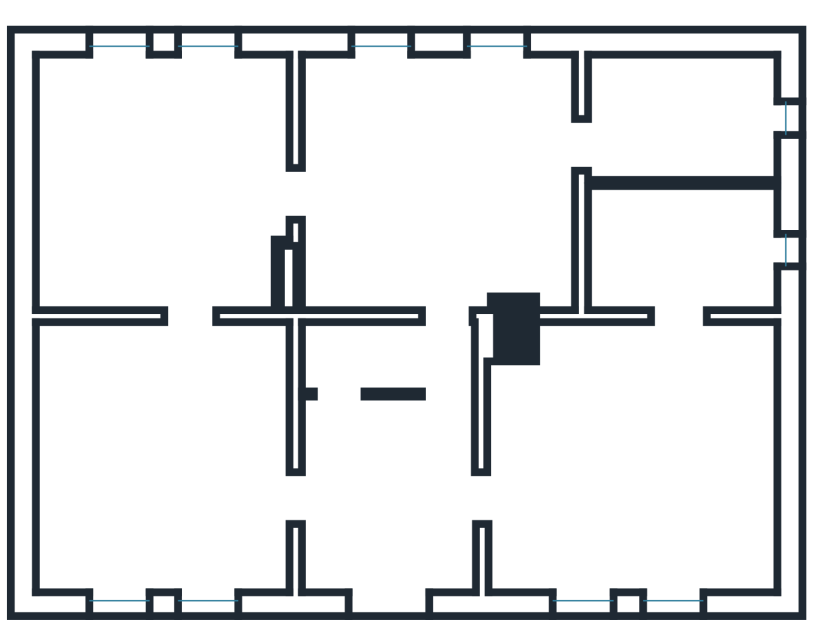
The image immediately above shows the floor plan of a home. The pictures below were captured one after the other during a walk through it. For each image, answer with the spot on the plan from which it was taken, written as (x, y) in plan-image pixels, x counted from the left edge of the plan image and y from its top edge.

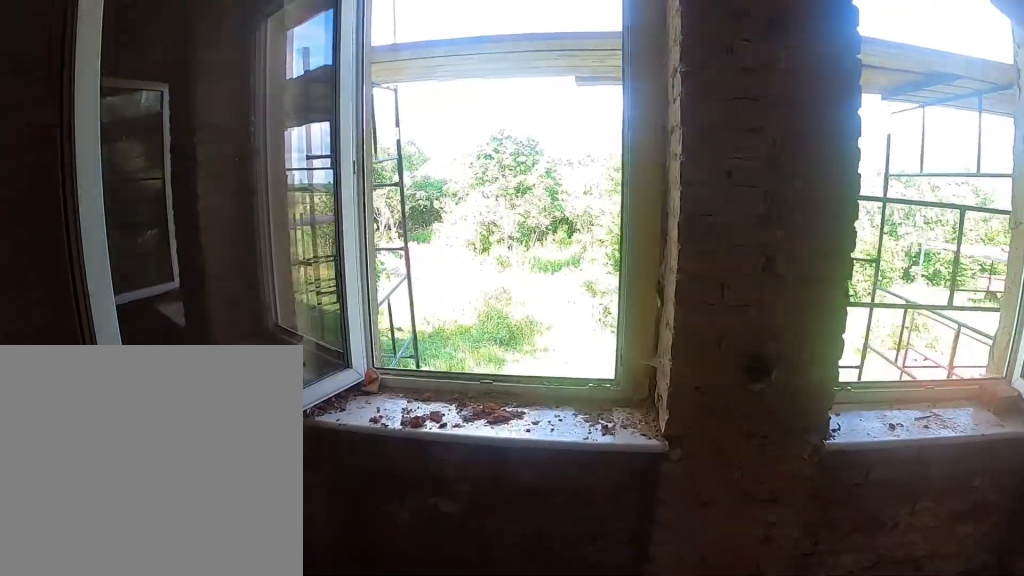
(117, 163)
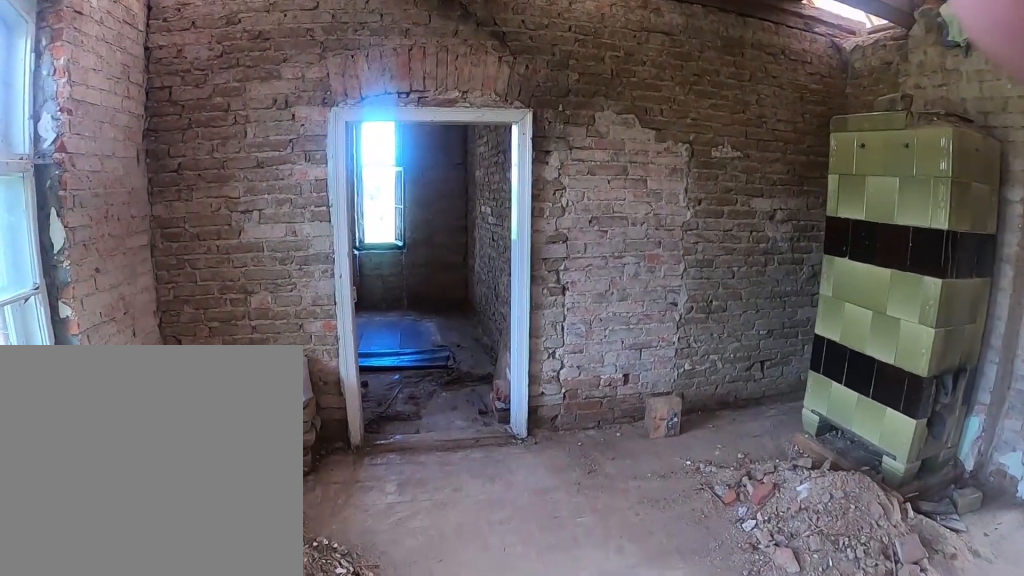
(492, 153)
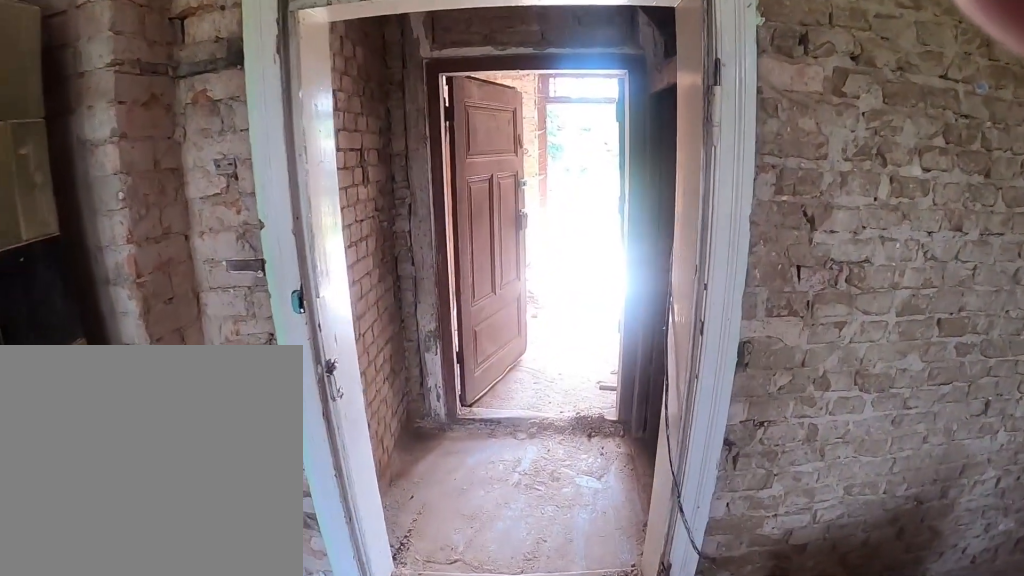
(479, 276)
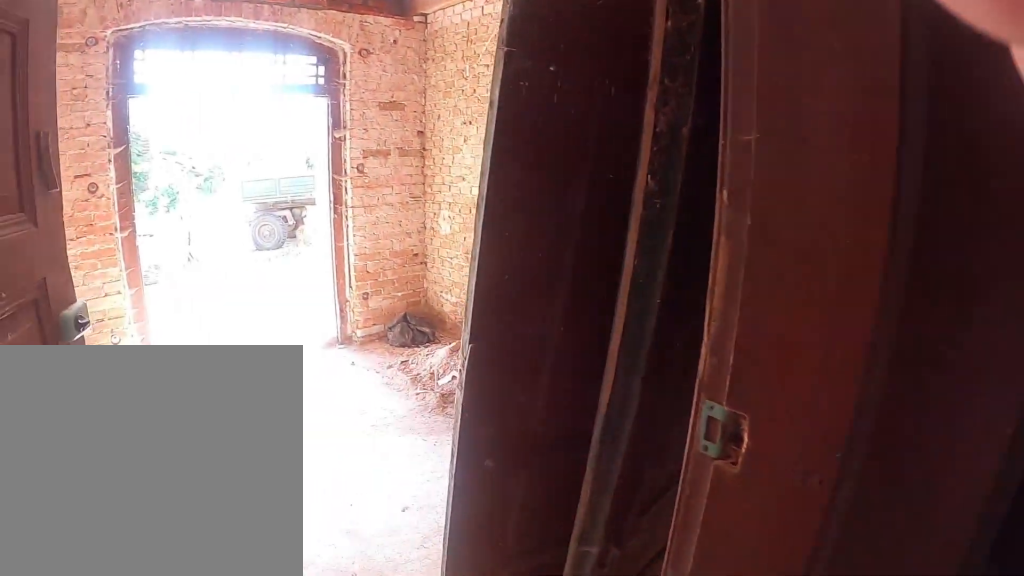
(437, 416)
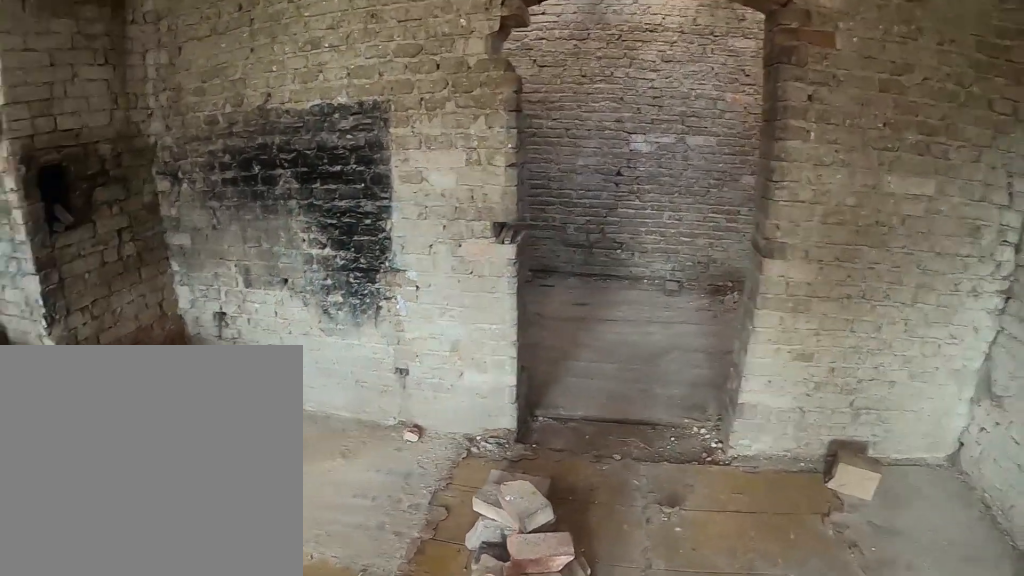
(600, 416)
